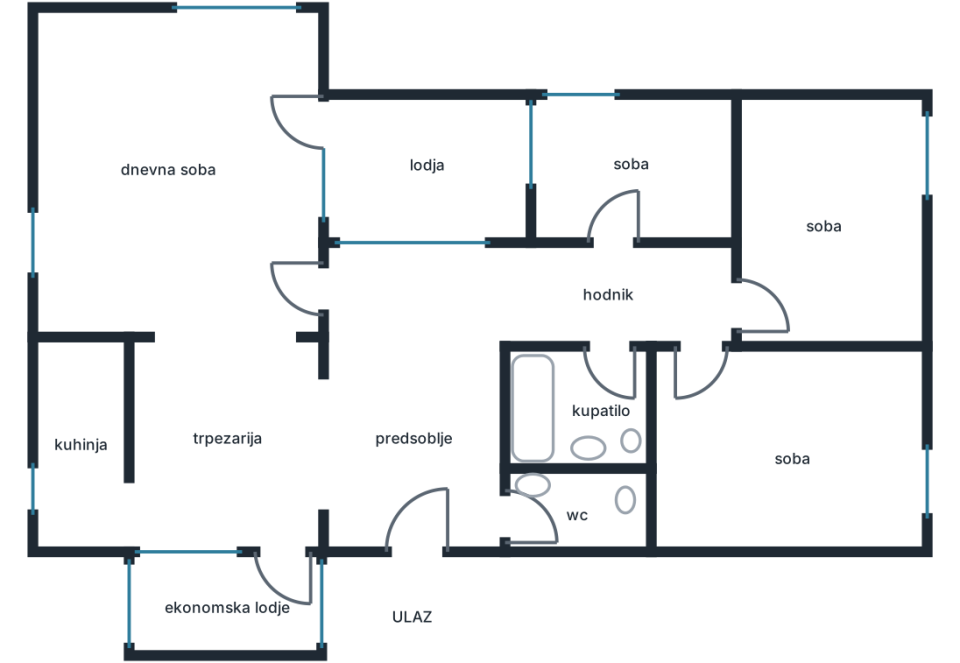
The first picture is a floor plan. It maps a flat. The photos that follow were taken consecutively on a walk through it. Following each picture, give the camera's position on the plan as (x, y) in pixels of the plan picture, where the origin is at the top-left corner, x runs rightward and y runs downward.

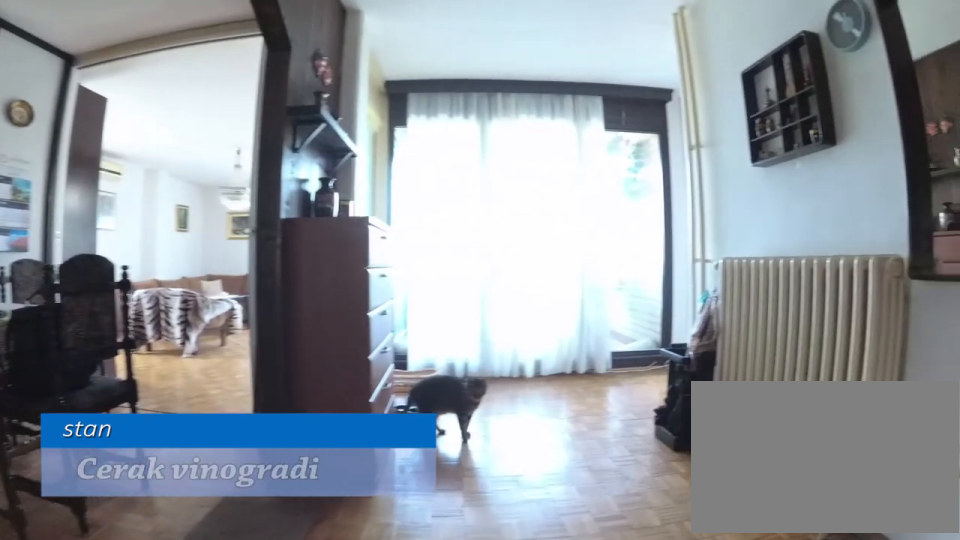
(406, 562)
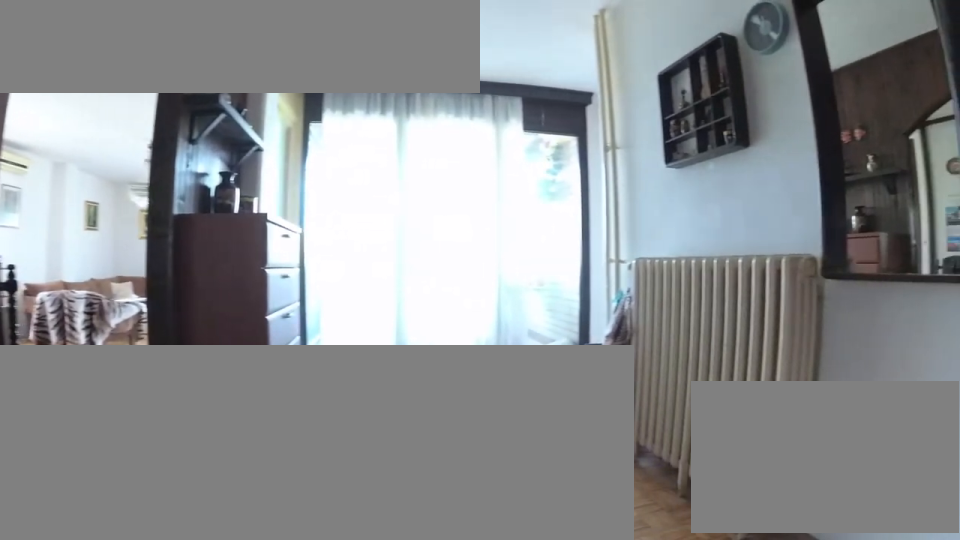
(402, 561)
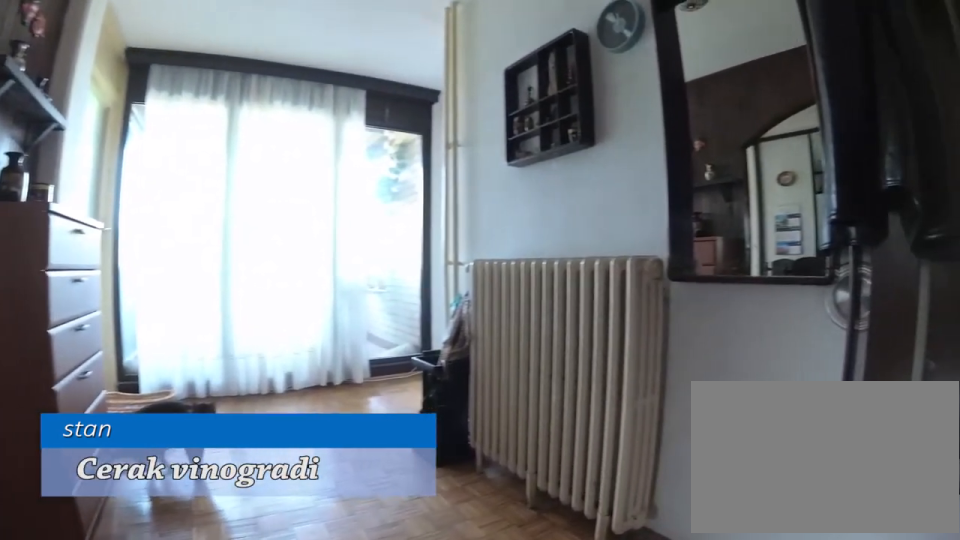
(392, 555)
